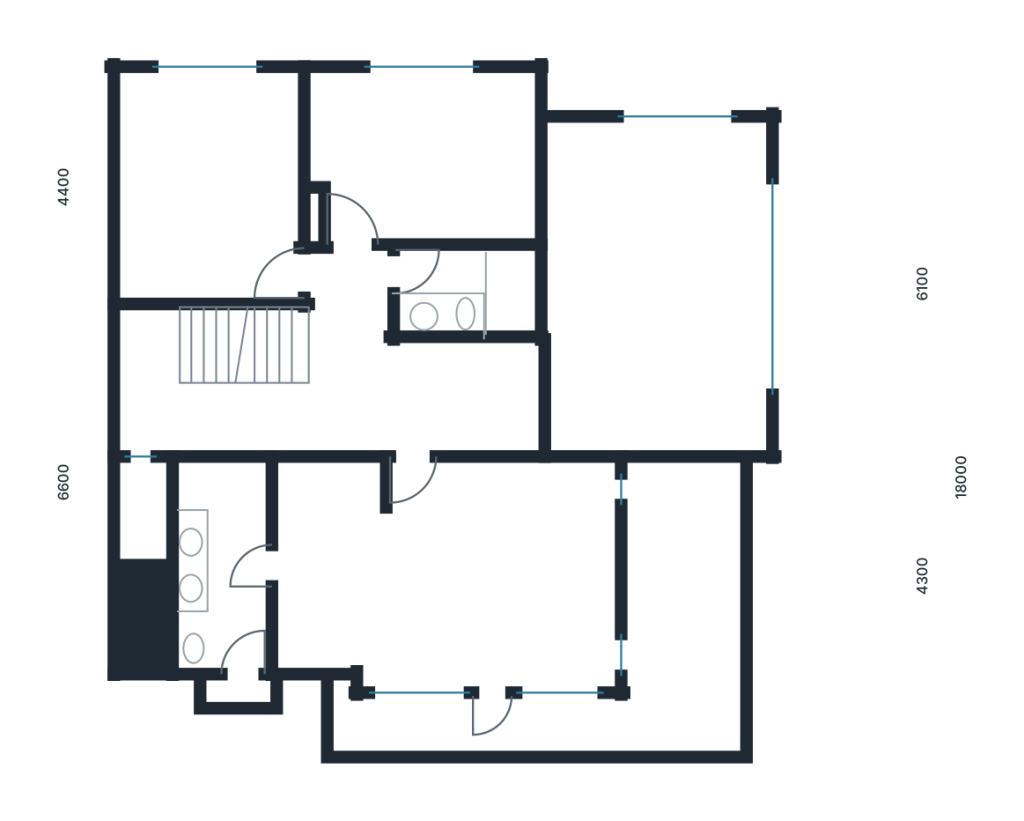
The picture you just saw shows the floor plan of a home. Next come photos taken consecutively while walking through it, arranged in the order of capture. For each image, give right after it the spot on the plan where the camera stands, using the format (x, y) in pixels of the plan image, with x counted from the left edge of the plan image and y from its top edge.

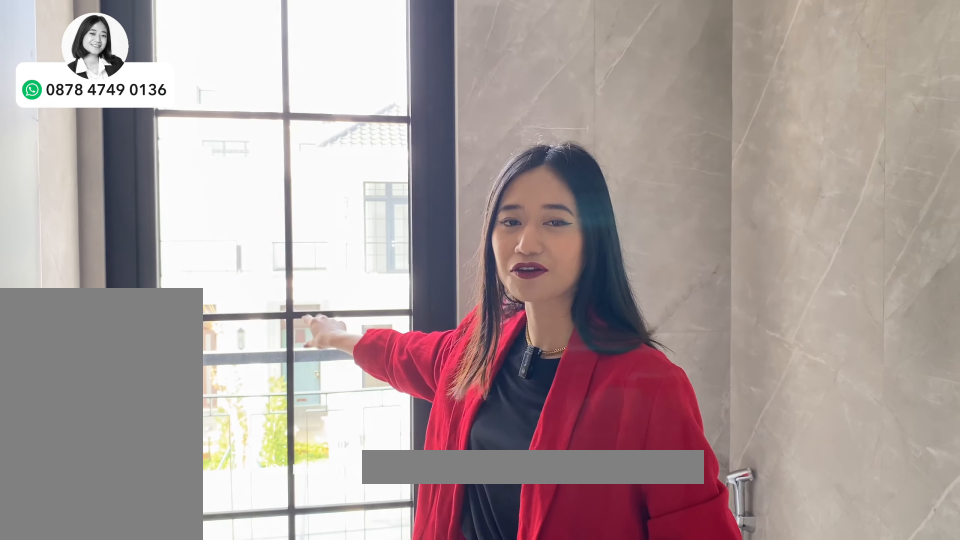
(236, 553)
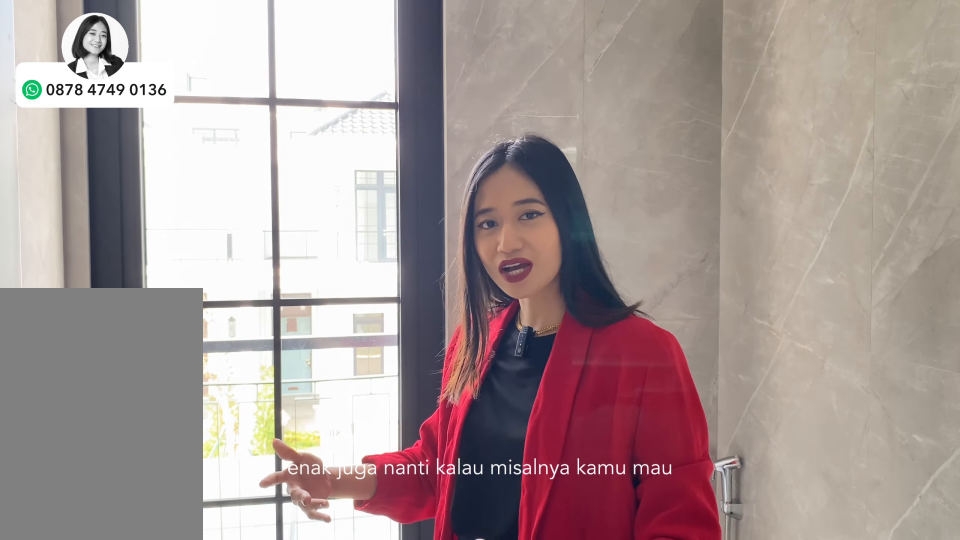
(236, 553)
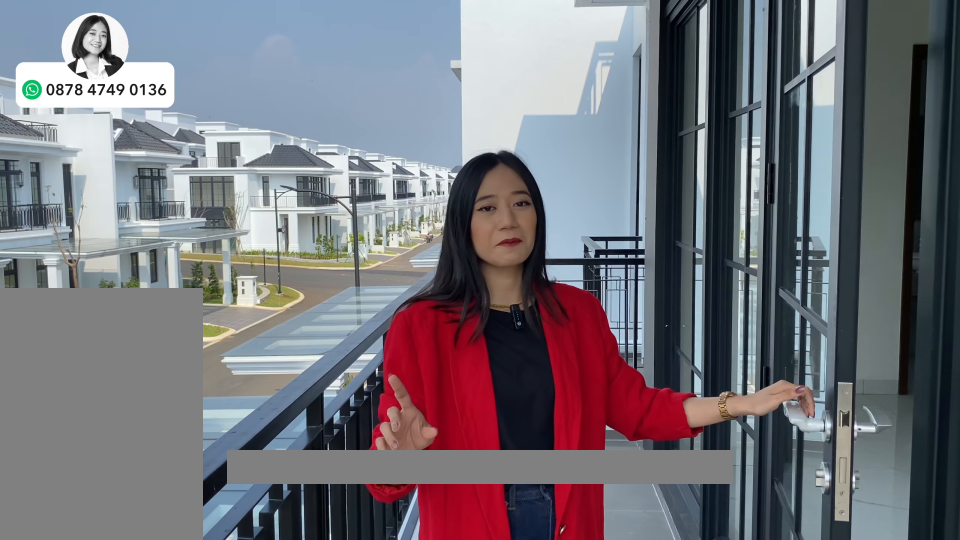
(536, 729)
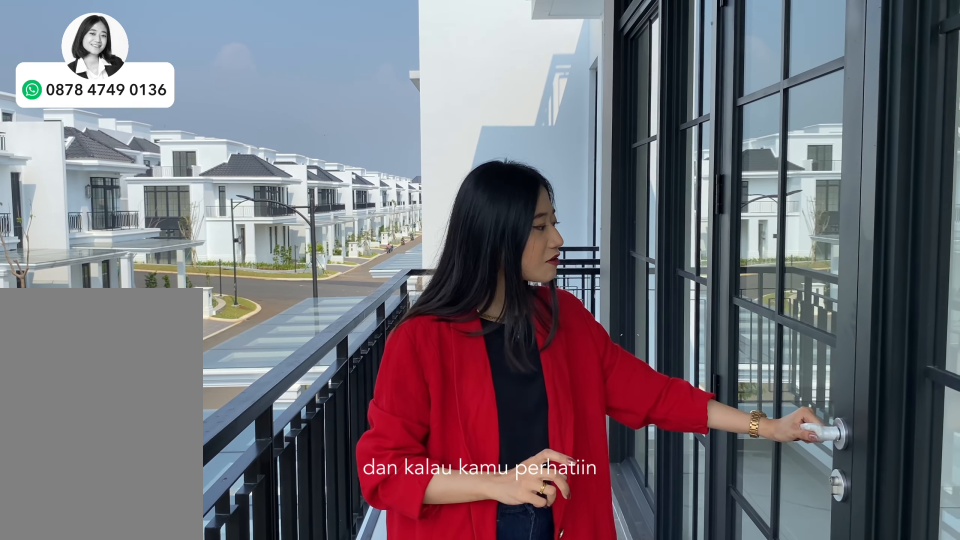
(536, 729)
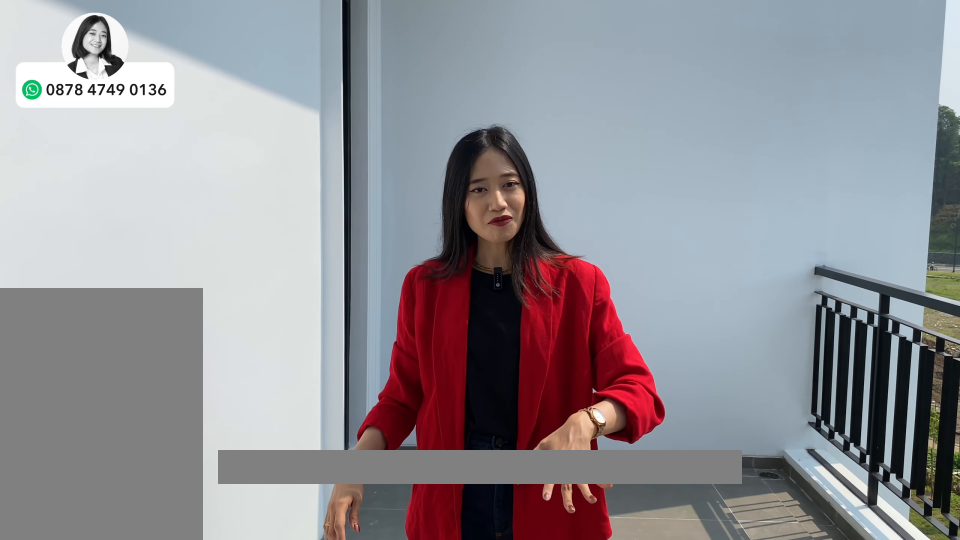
(697, 589)
